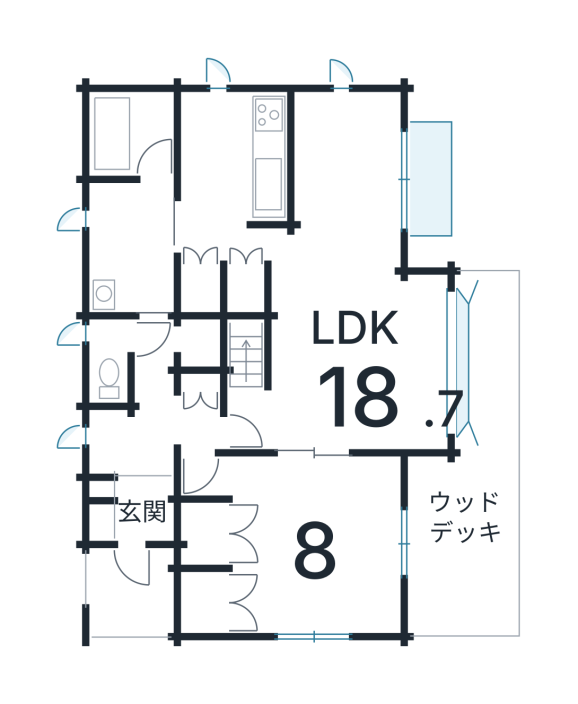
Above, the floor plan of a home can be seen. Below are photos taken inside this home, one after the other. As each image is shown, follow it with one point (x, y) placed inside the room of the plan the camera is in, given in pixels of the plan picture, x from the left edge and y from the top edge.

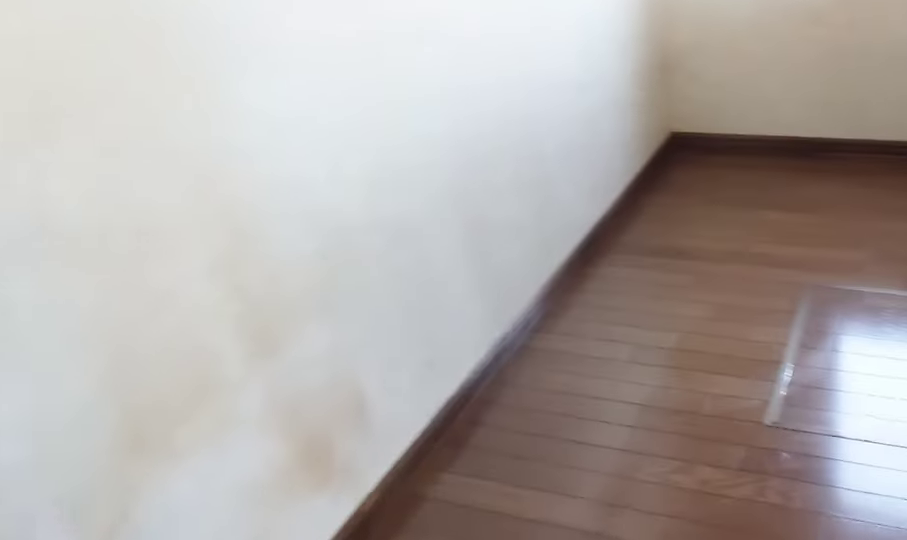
(219, 182)
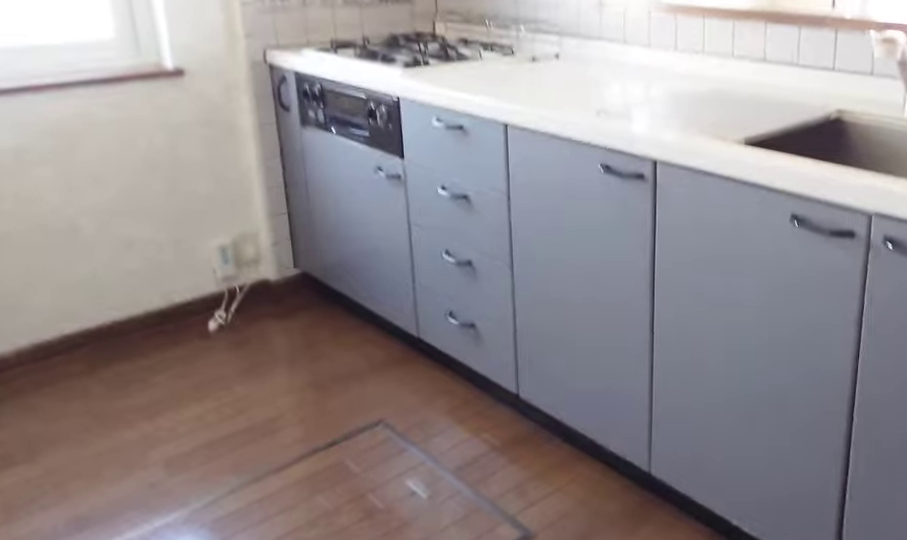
(219, 182)
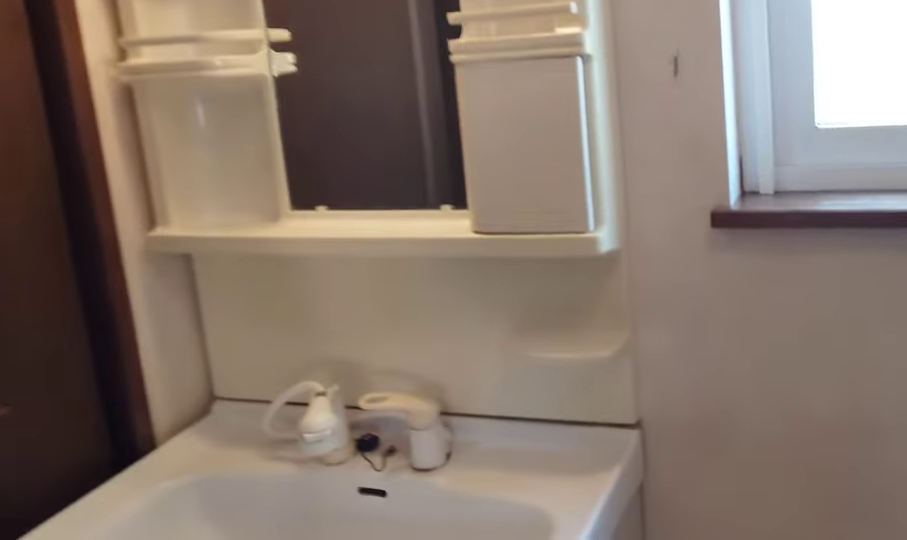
(132, 274)
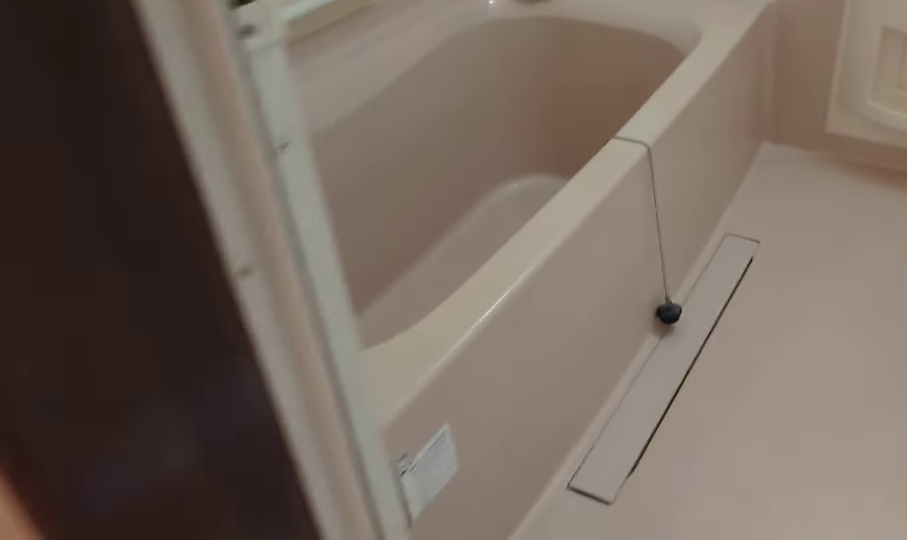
(127, 131)
